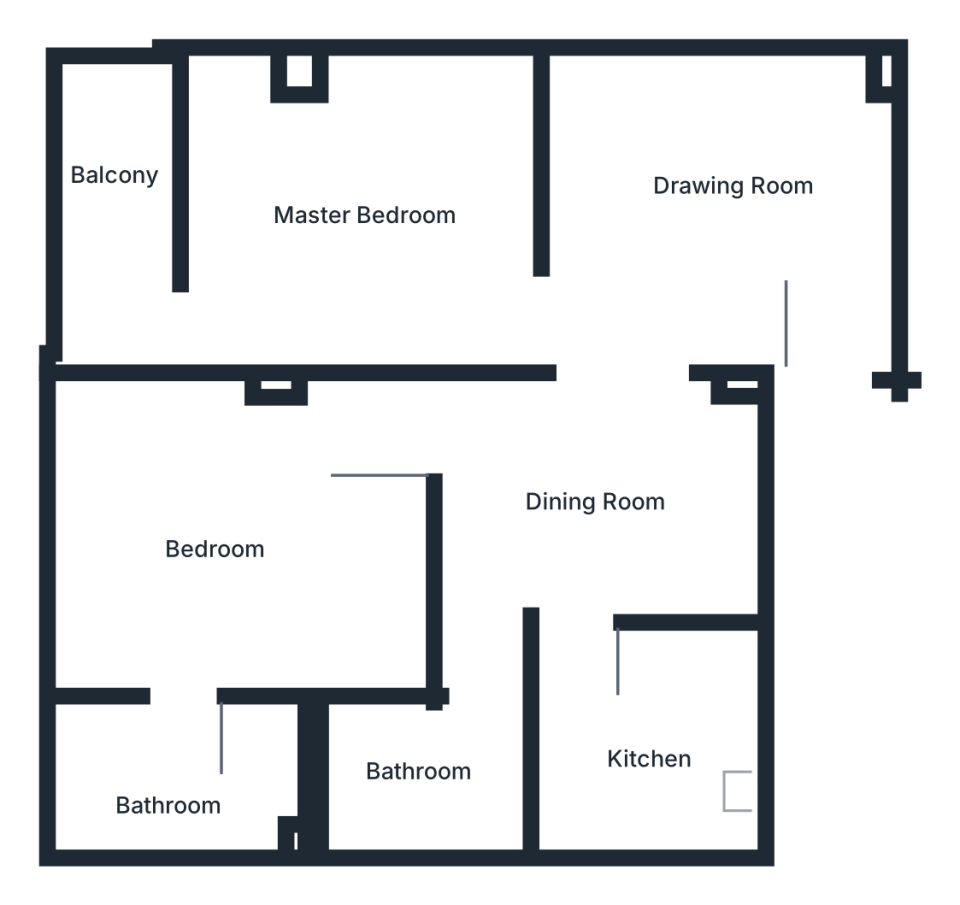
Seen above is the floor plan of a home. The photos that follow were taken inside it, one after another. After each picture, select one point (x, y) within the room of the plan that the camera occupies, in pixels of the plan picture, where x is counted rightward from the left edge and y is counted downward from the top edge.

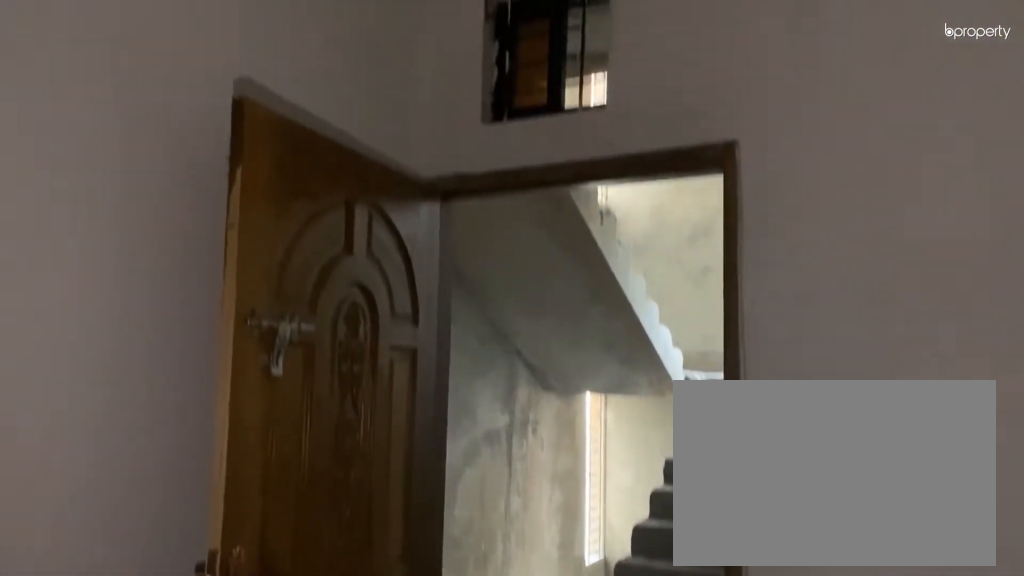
(704, 207)
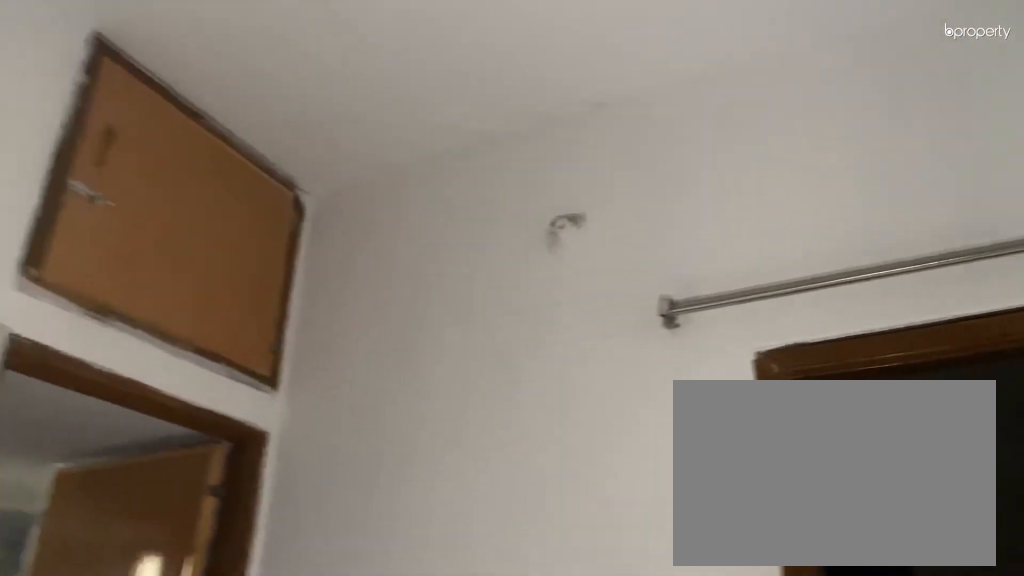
(583, 490)
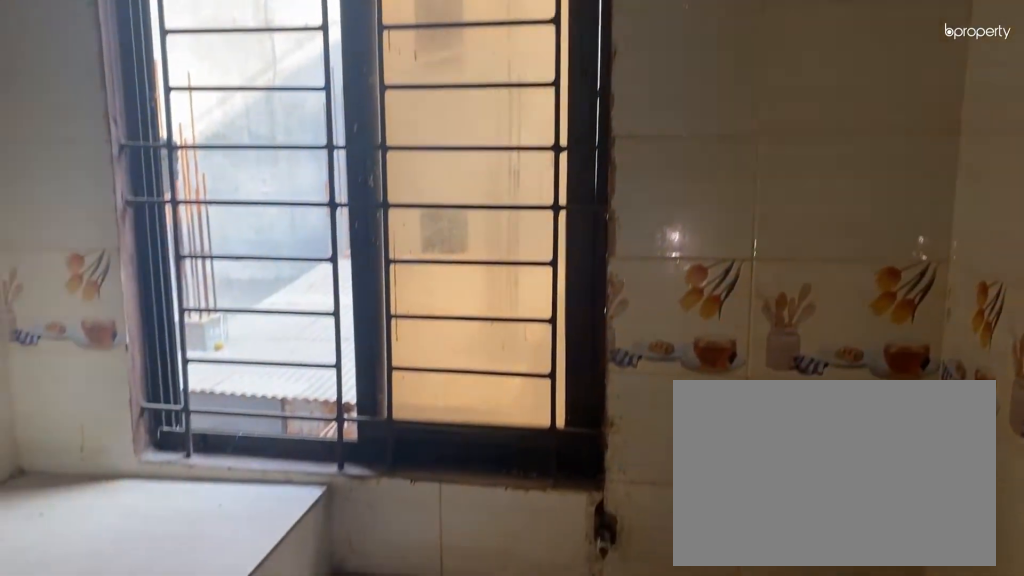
(650, 725)
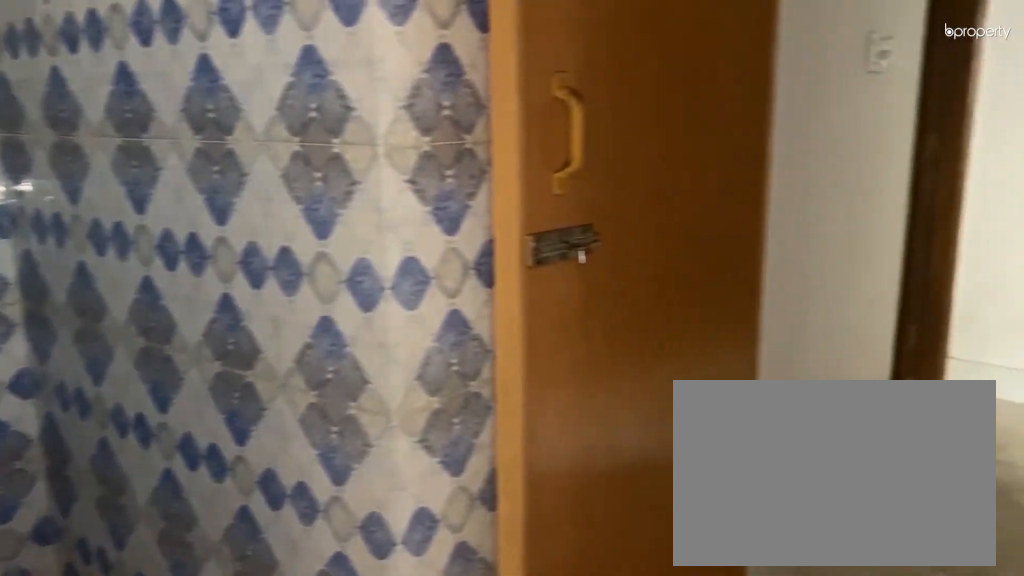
(415, 775)
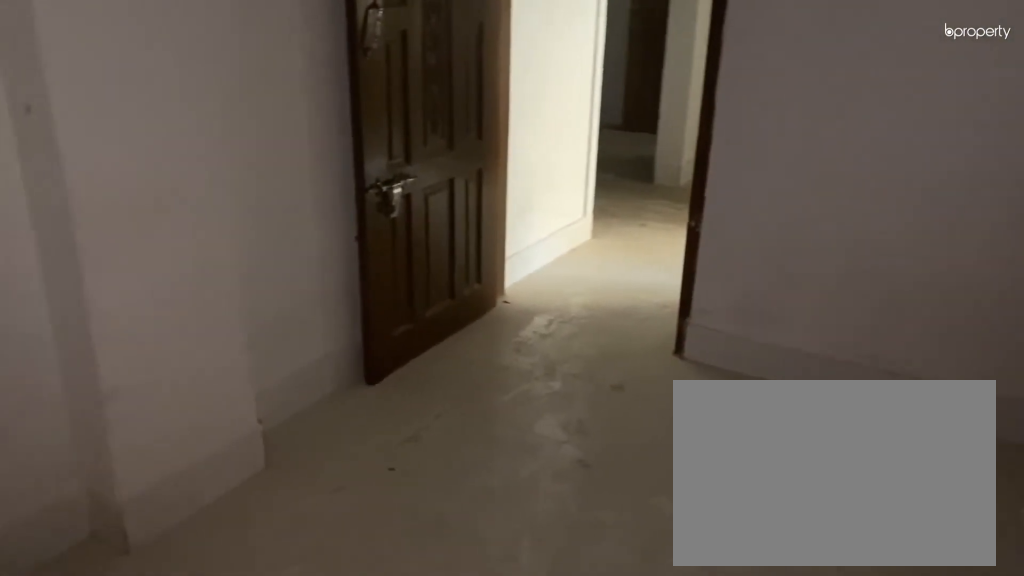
(258, 564)
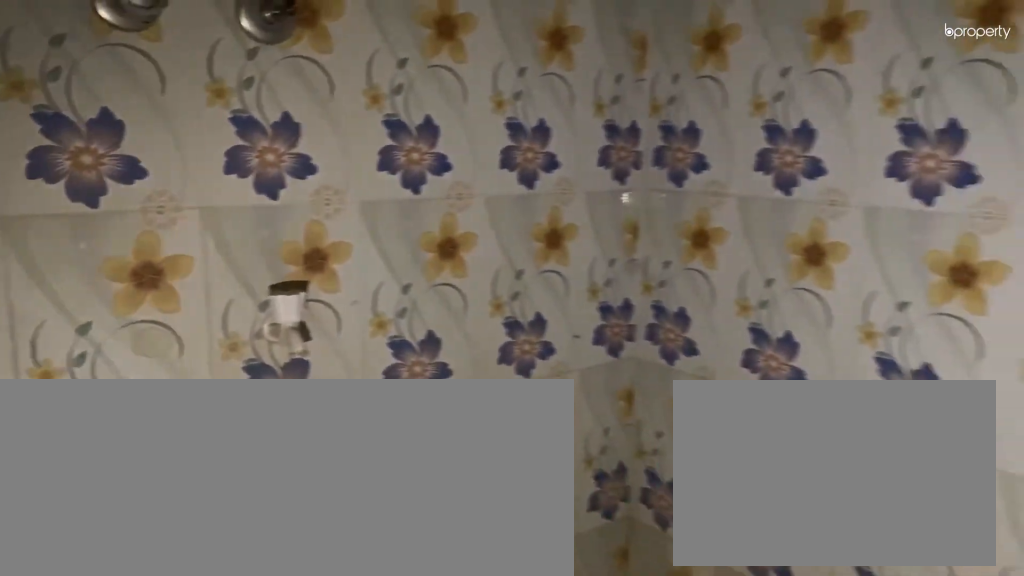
(191, 765)
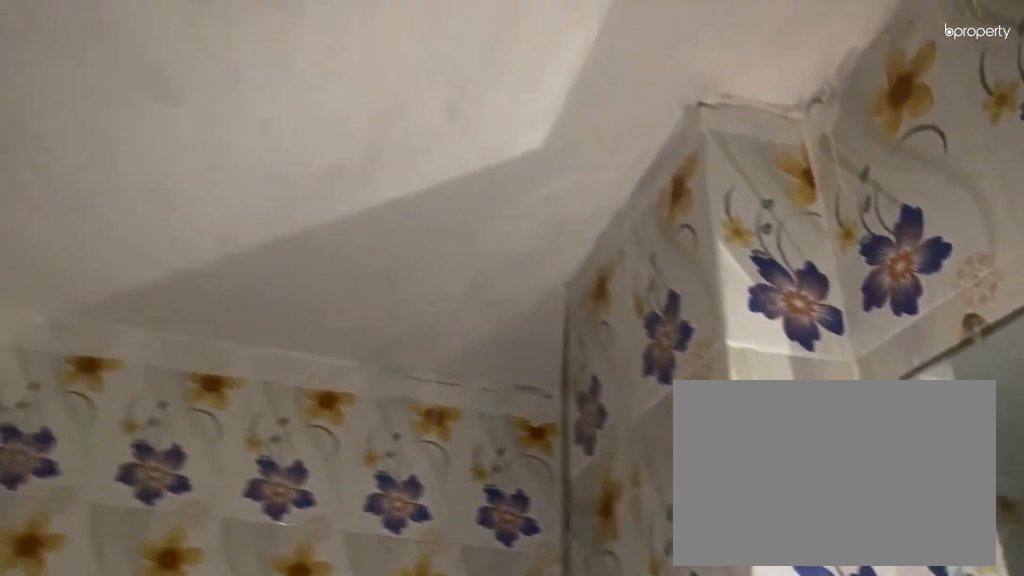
(191, 765)
